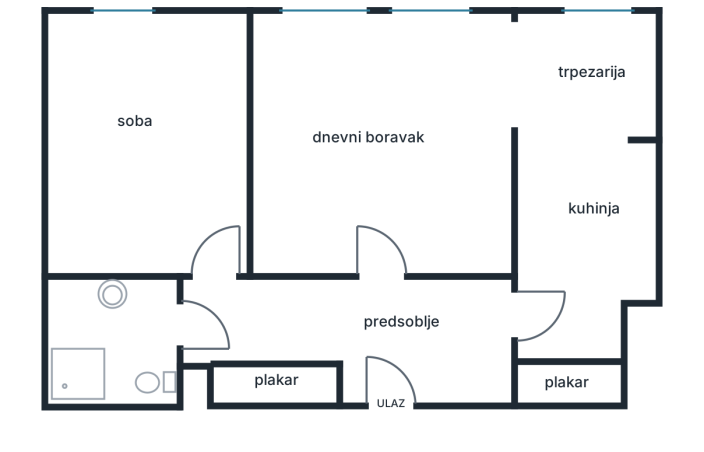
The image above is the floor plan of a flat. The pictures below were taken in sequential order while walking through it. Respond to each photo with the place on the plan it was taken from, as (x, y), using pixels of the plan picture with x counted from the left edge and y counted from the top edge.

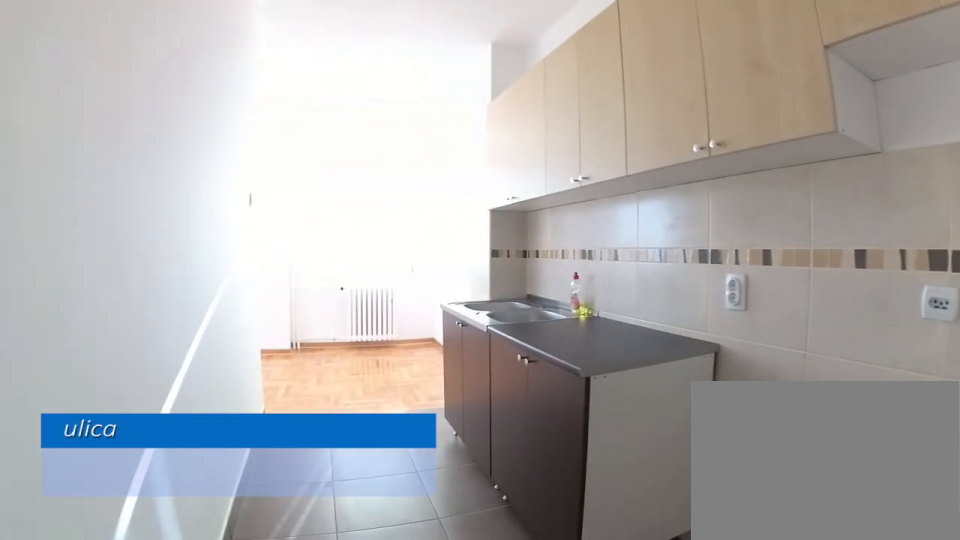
(551, 349)
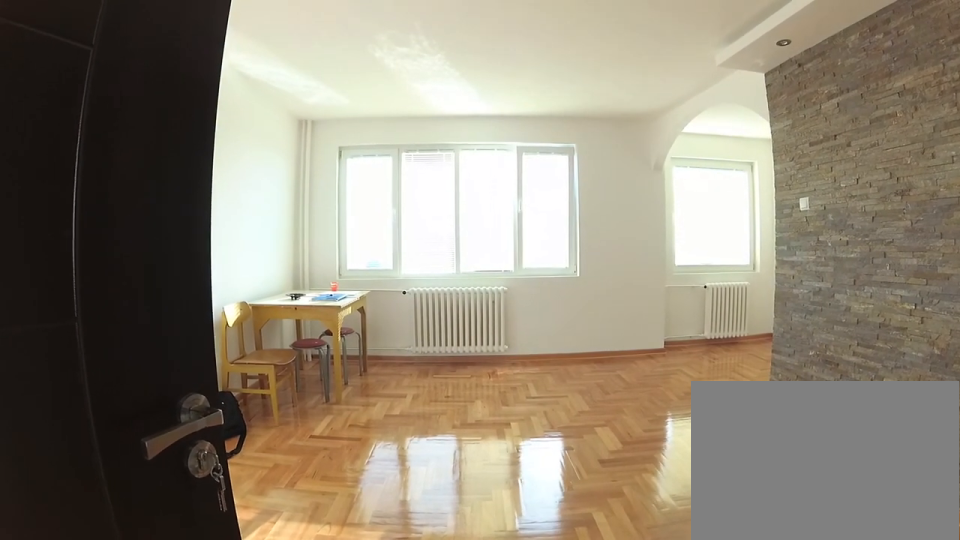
(388, 309)
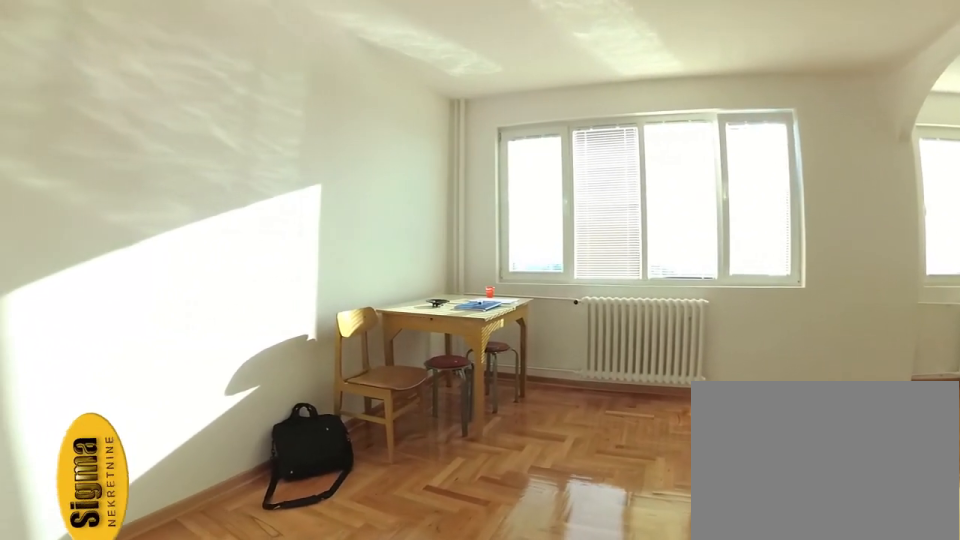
(344, 248)
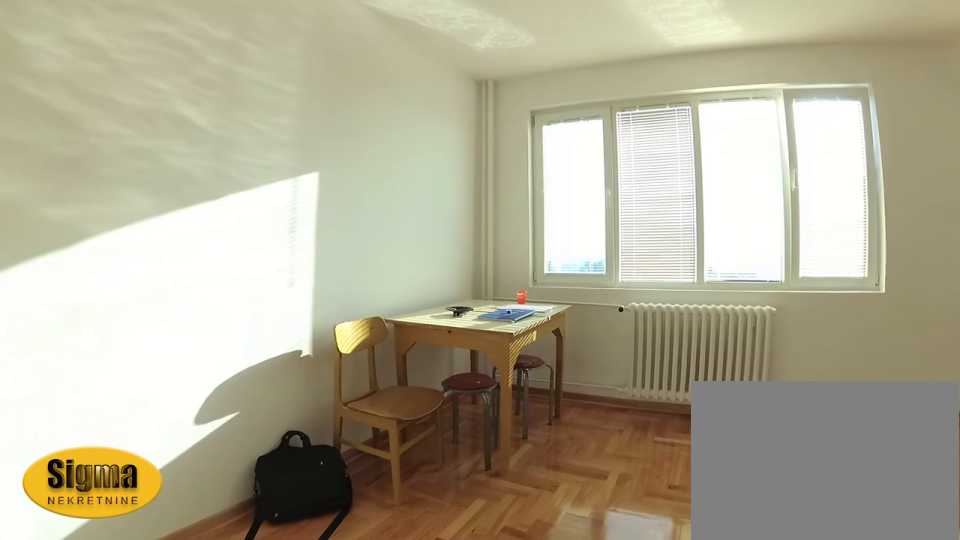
(328, 215)
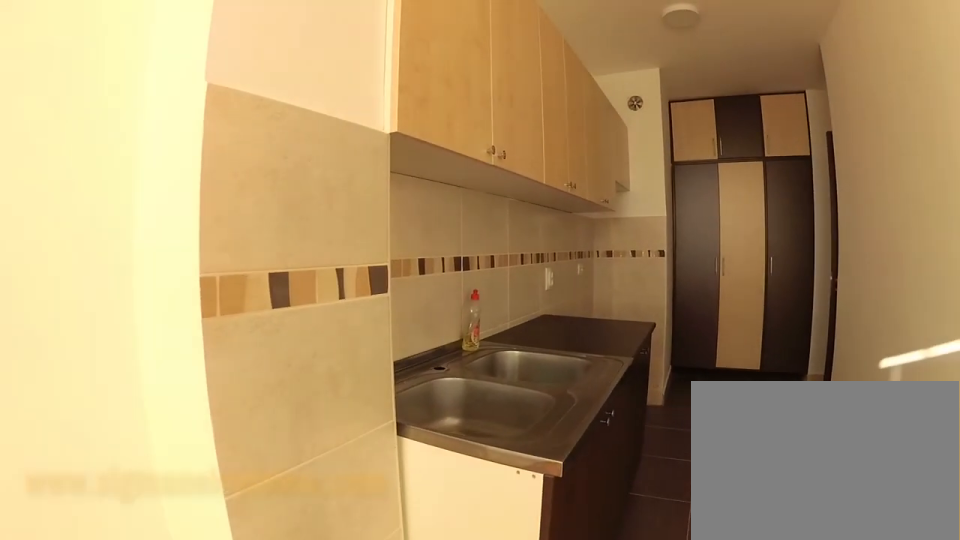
(580, 92)
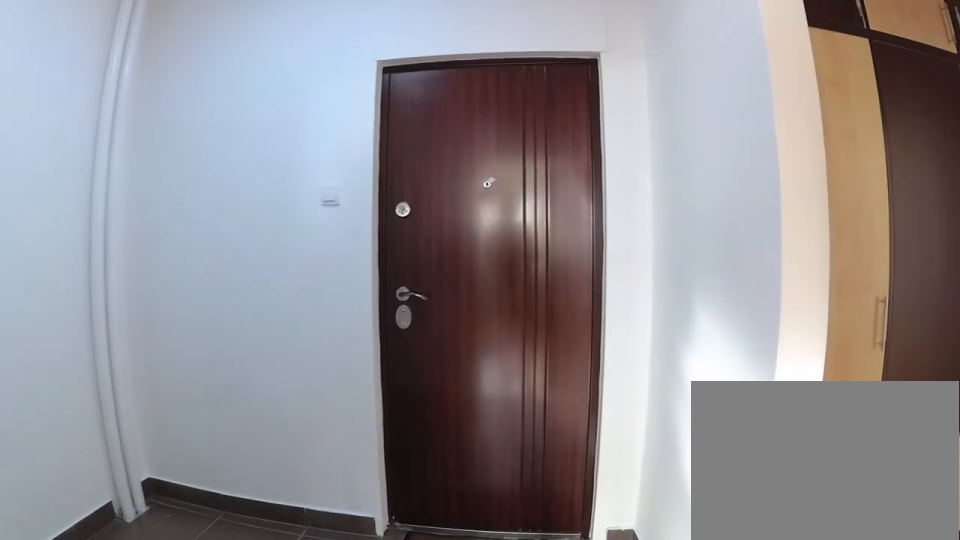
(384, 264)
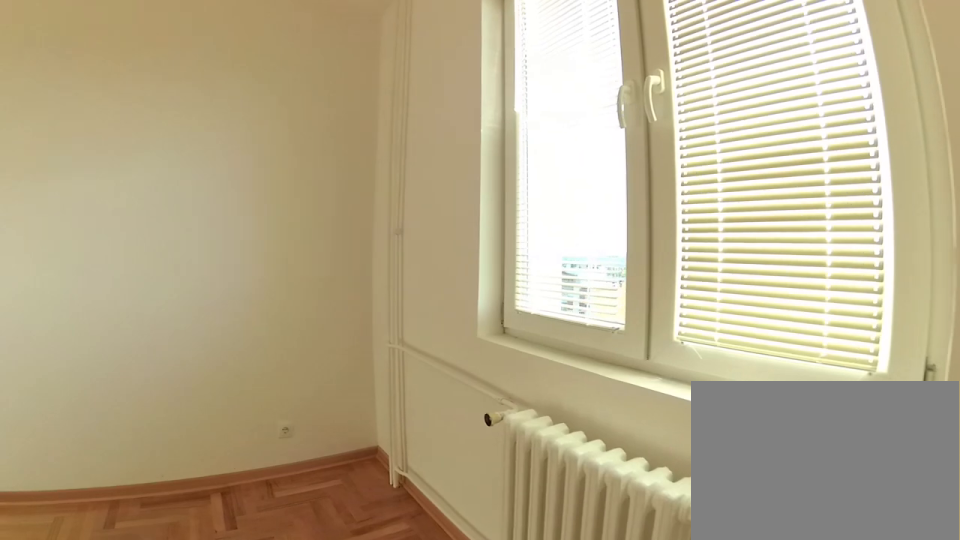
(213, 83)
